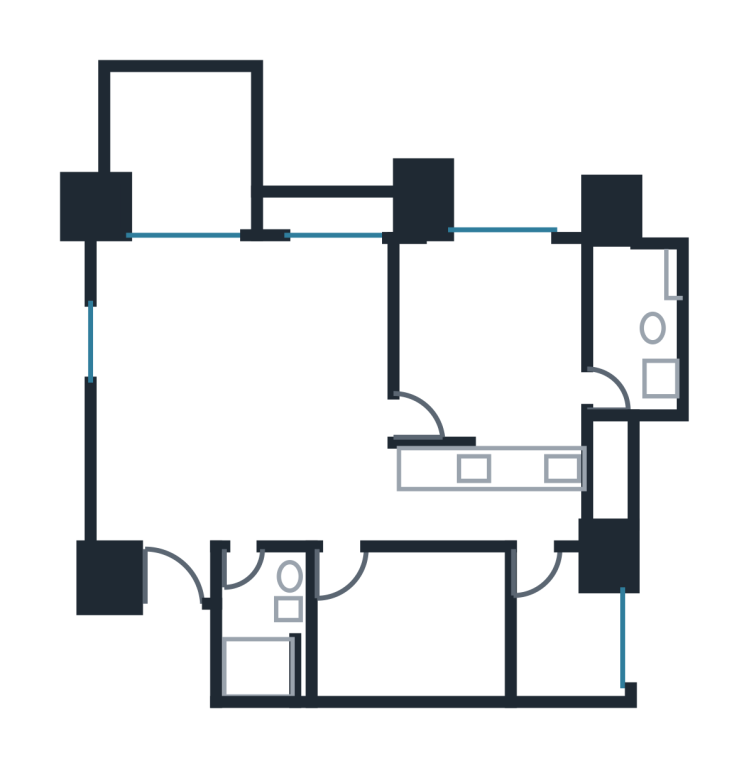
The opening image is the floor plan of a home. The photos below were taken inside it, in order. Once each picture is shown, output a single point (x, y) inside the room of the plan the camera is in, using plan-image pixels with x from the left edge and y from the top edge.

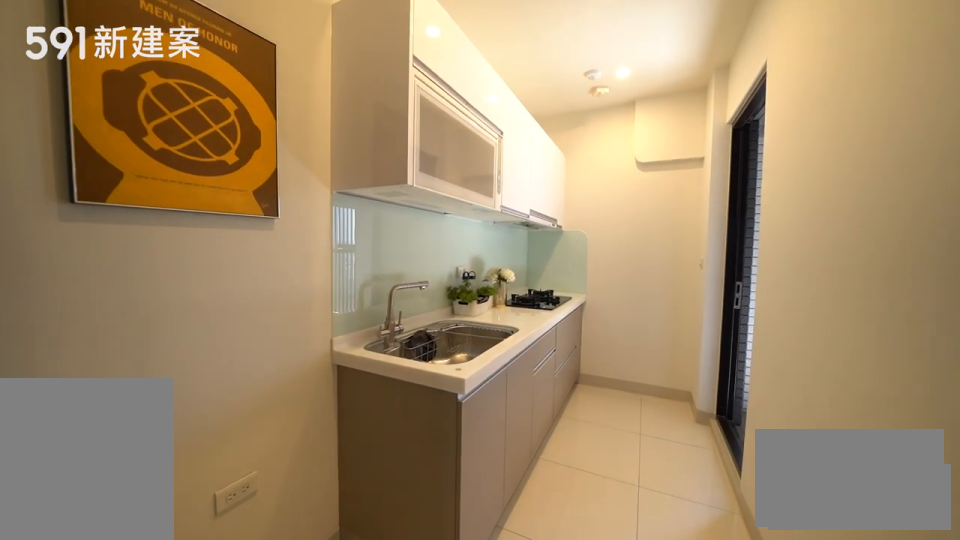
(495, 490)
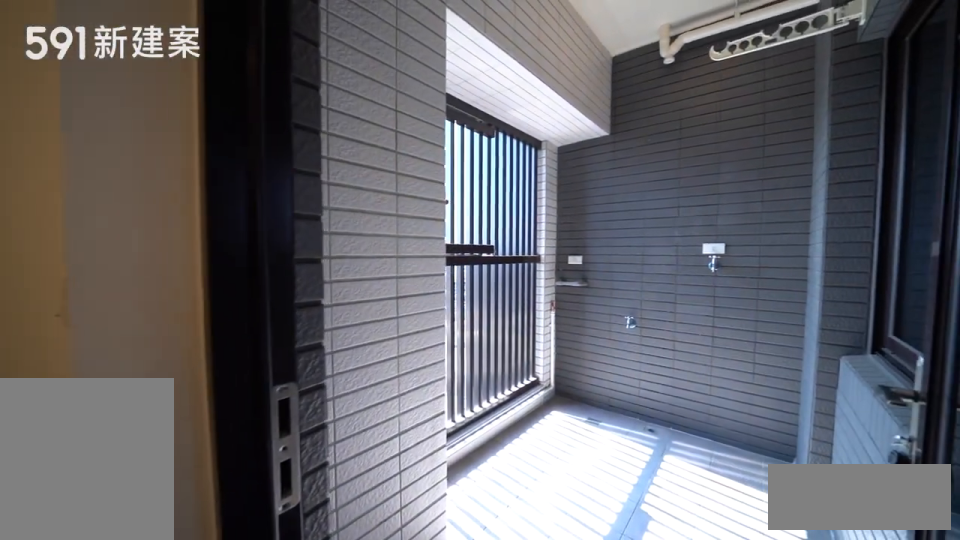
(559, 622)
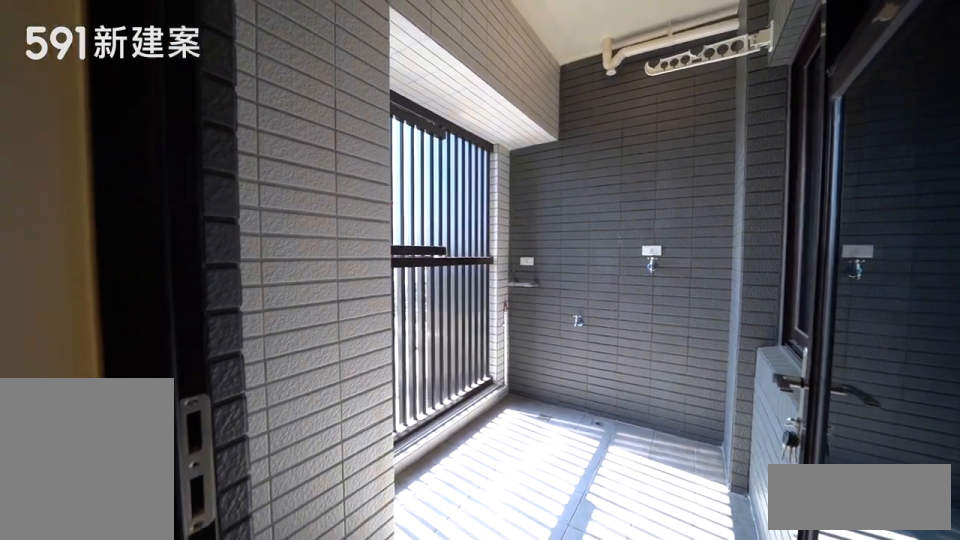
(559, 622)
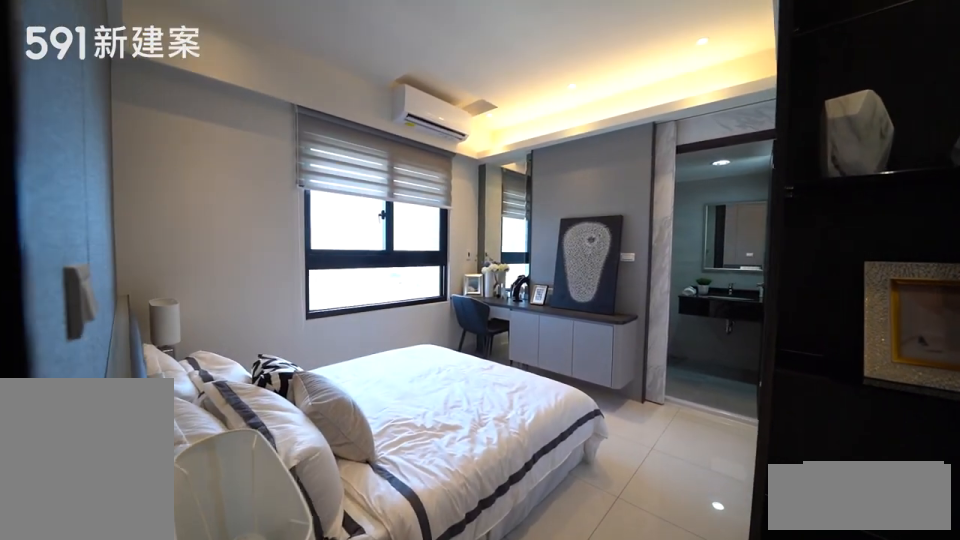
(493, 340)
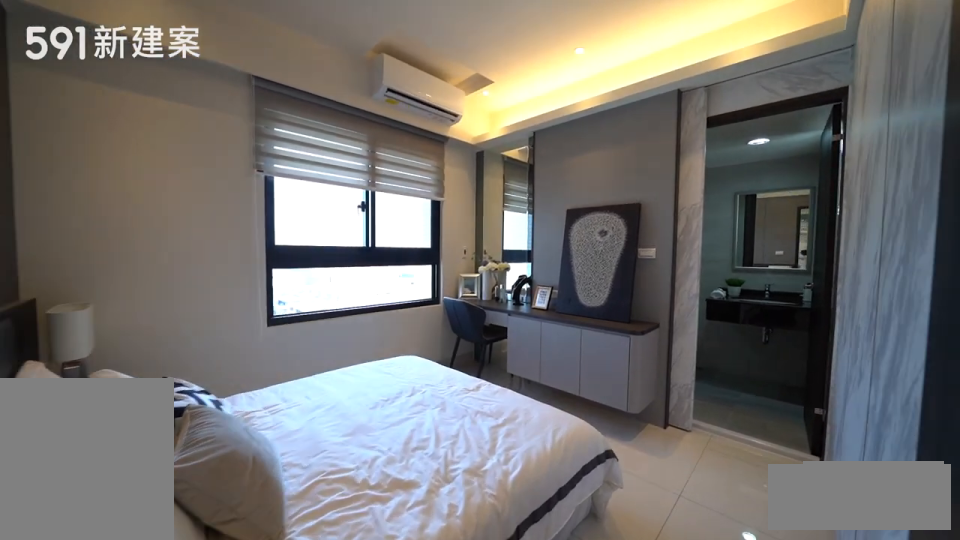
(493, 340)
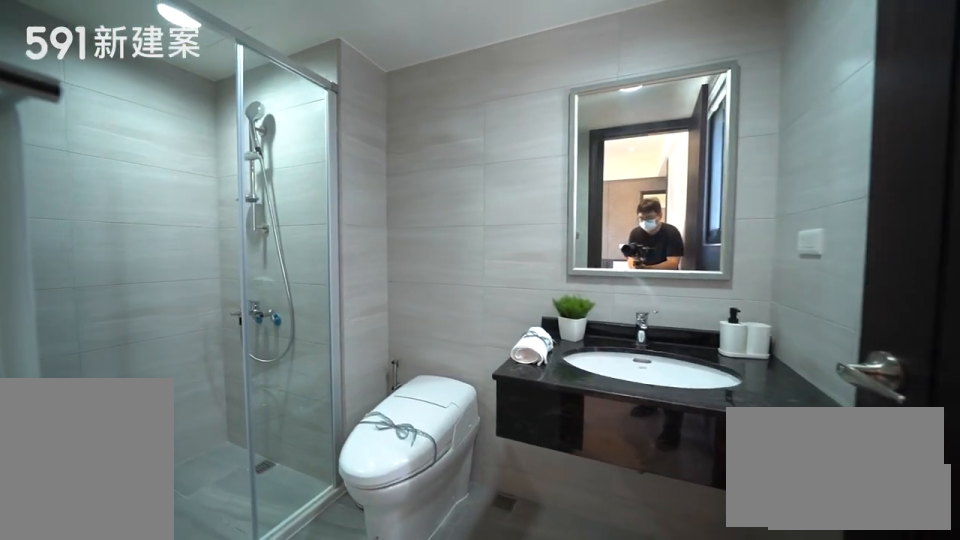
(636, 324)
